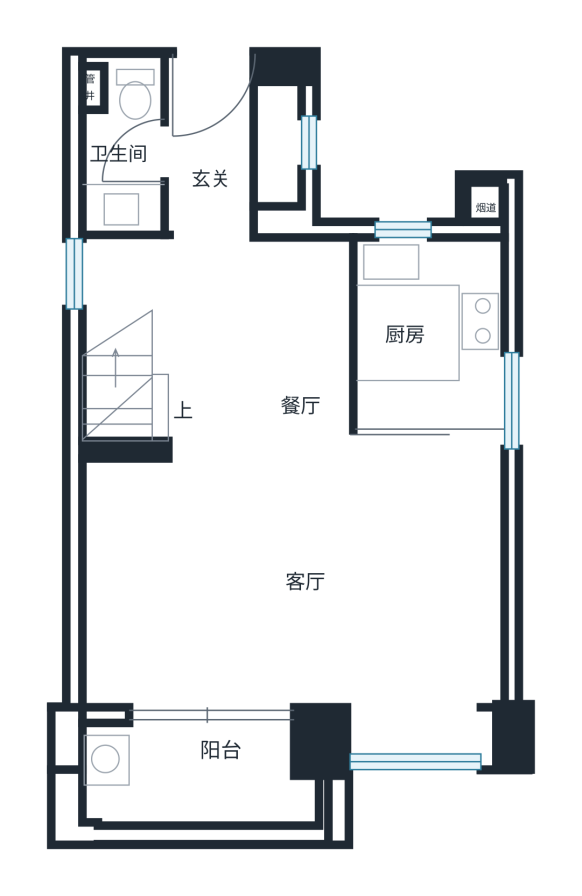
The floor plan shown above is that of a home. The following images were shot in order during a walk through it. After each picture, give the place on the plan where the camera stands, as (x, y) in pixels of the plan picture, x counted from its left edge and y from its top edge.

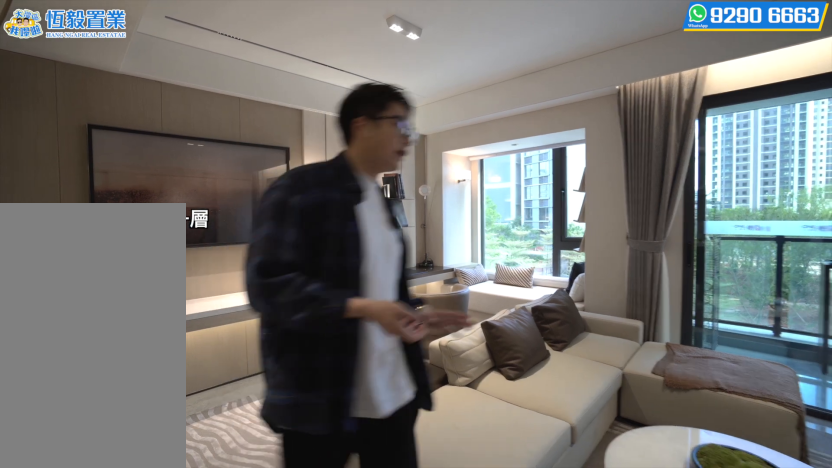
(339, 498)
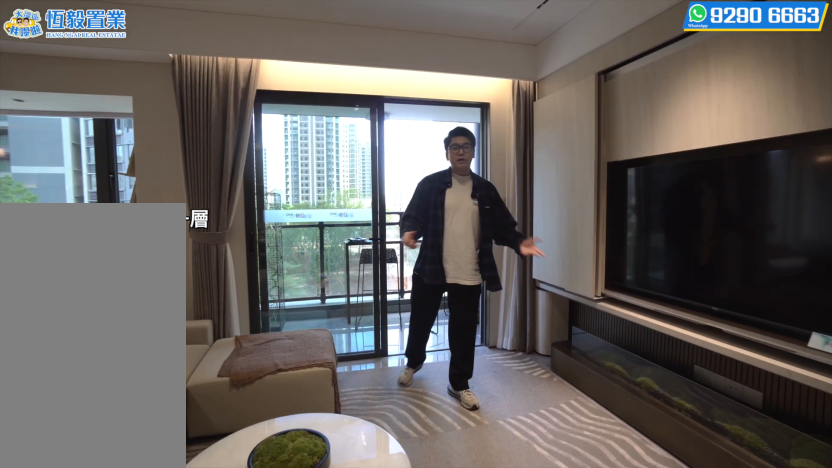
(216, 616)
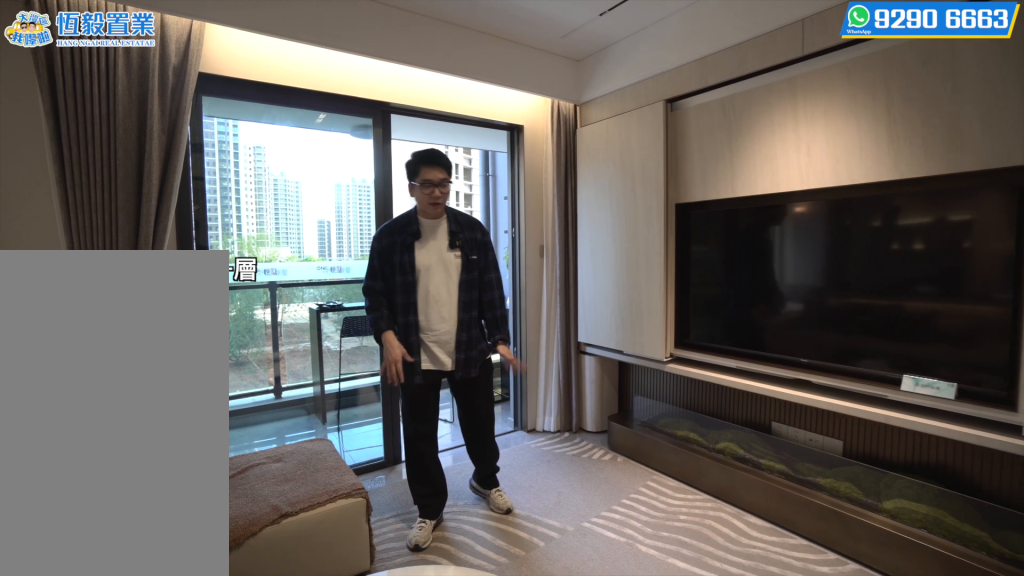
(200, 651)
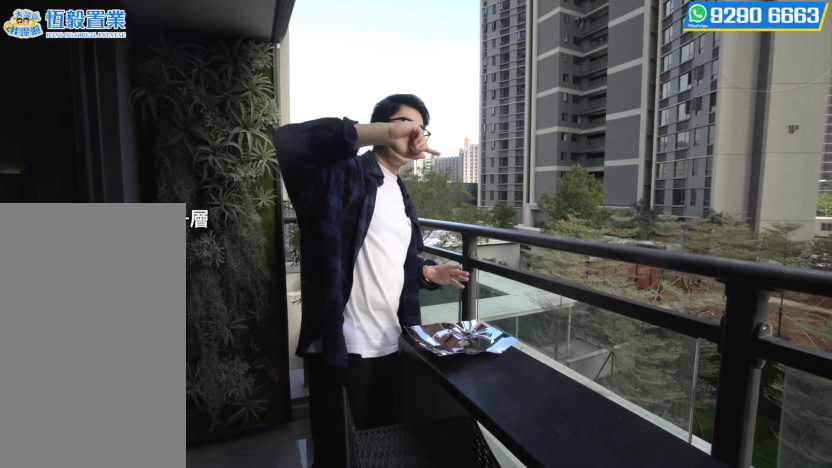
(230, 778)
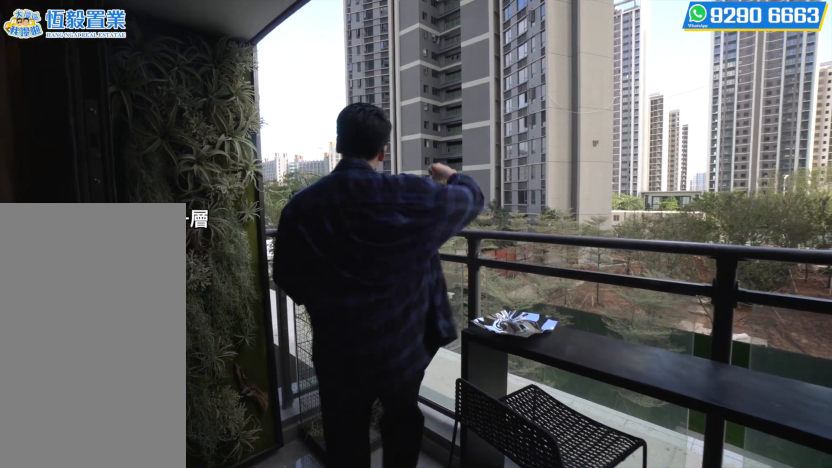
(231, 778)
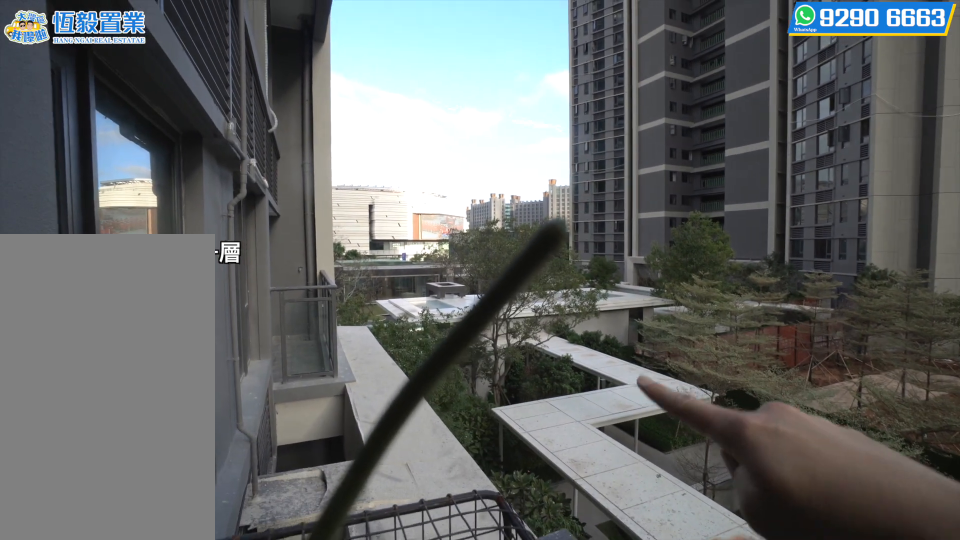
(232, 780)
